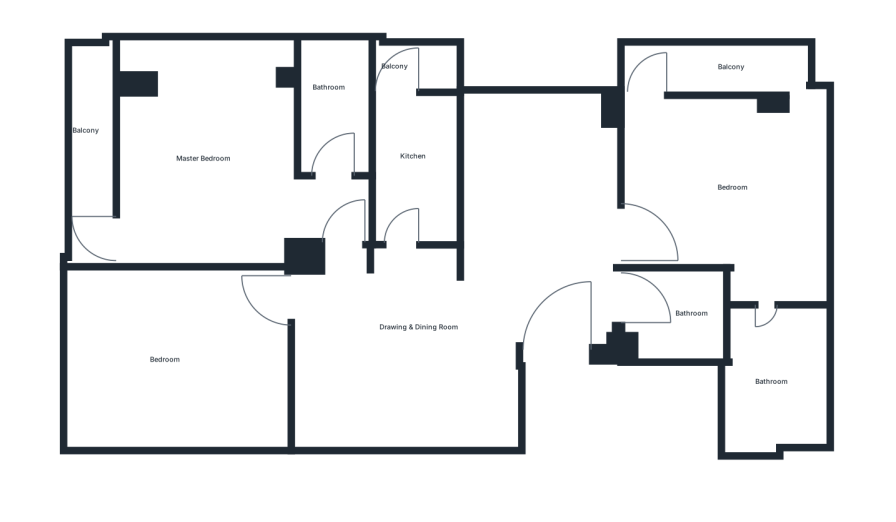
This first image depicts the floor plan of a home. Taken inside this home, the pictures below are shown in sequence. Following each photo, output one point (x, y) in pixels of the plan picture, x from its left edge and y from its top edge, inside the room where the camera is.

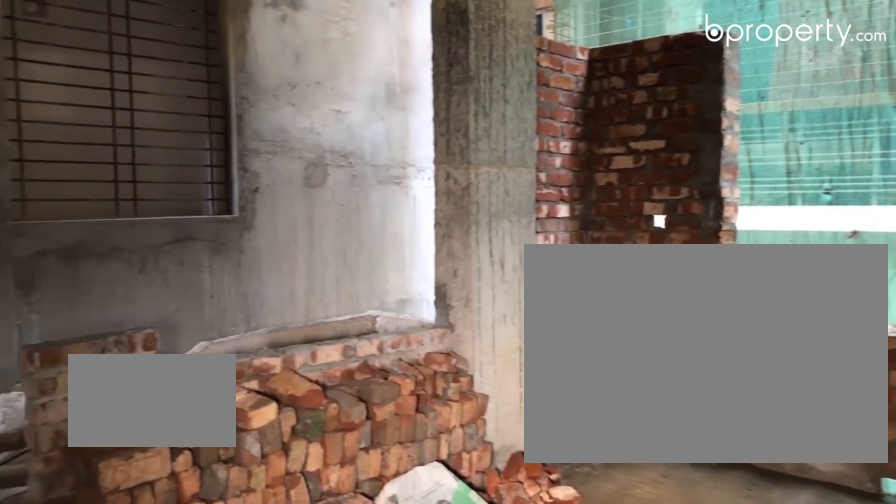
(724, 169)
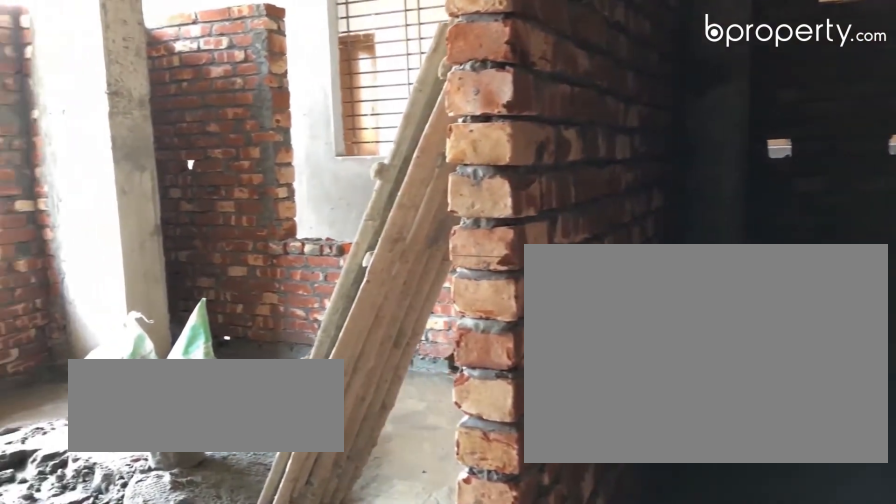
(202, 144)
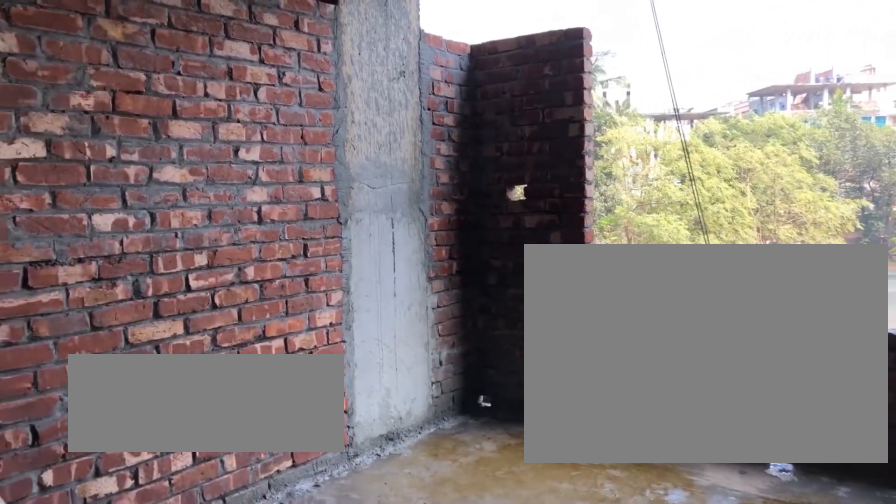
(174, 349)
